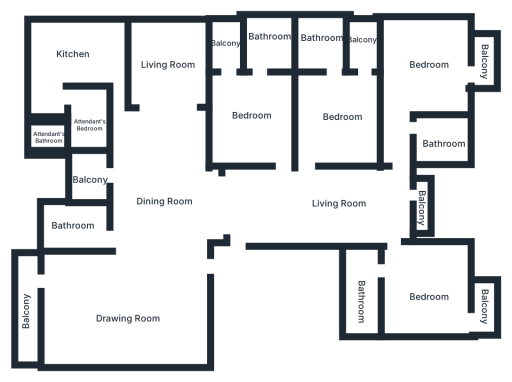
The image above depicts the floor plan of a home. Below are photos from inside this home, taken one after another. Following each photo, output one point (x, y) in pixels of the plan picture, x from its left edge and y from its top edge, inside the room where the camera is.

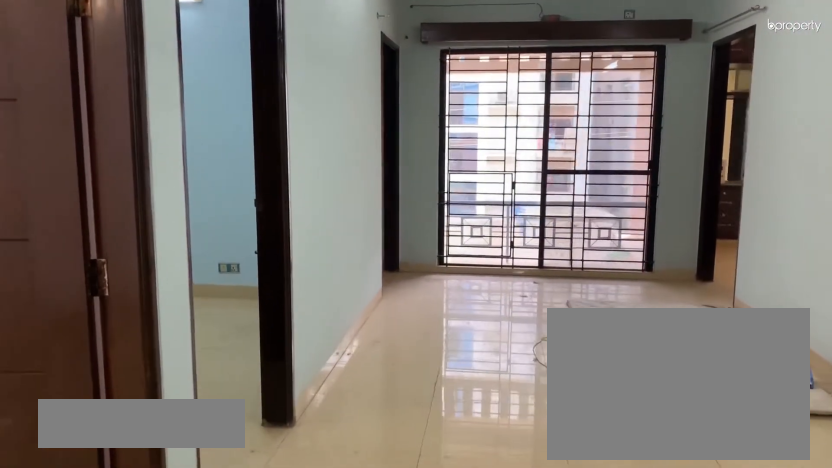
(314, 202)
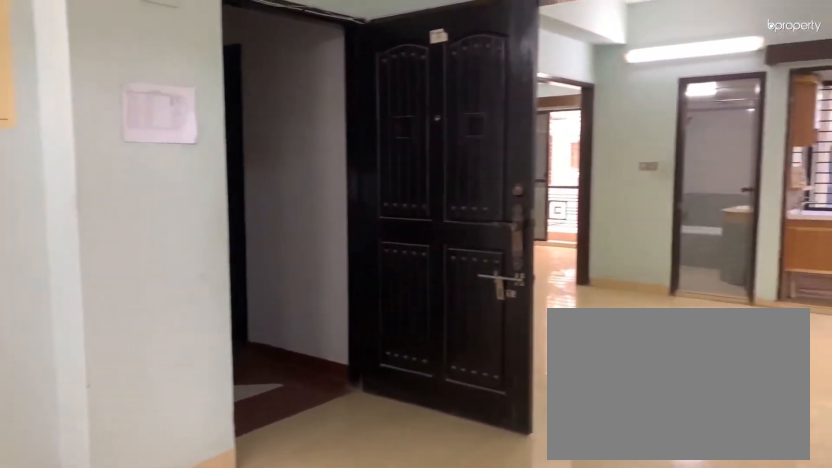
(314, 202)
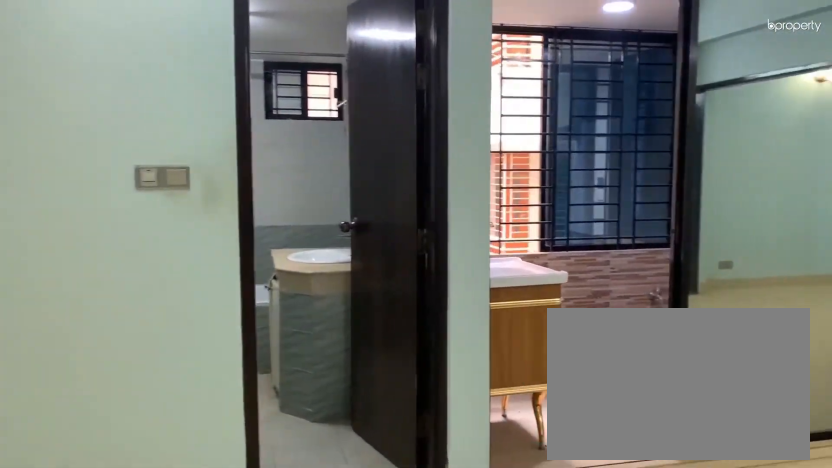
(157, 189)
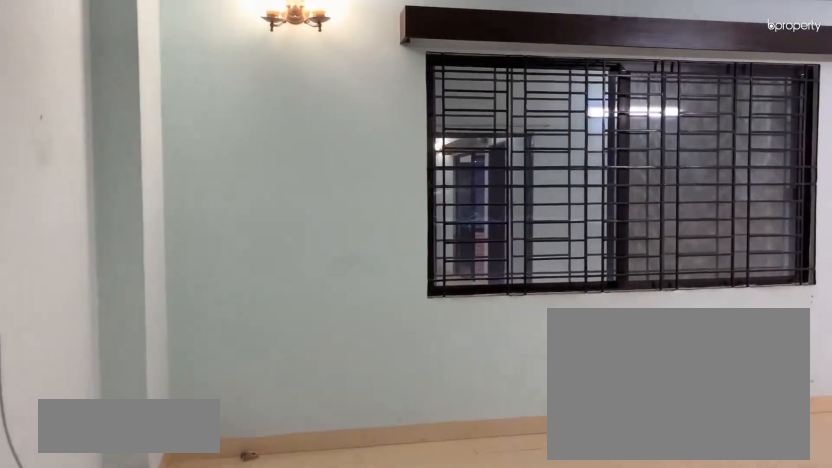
(128, 305)
